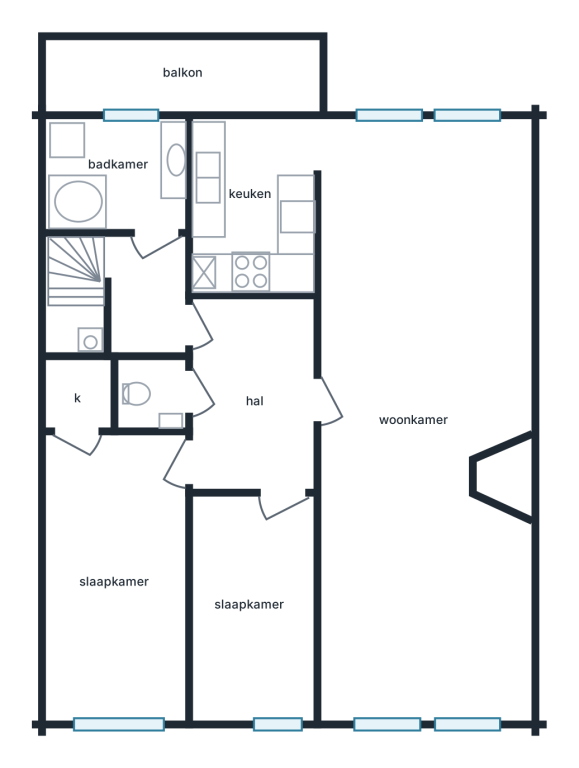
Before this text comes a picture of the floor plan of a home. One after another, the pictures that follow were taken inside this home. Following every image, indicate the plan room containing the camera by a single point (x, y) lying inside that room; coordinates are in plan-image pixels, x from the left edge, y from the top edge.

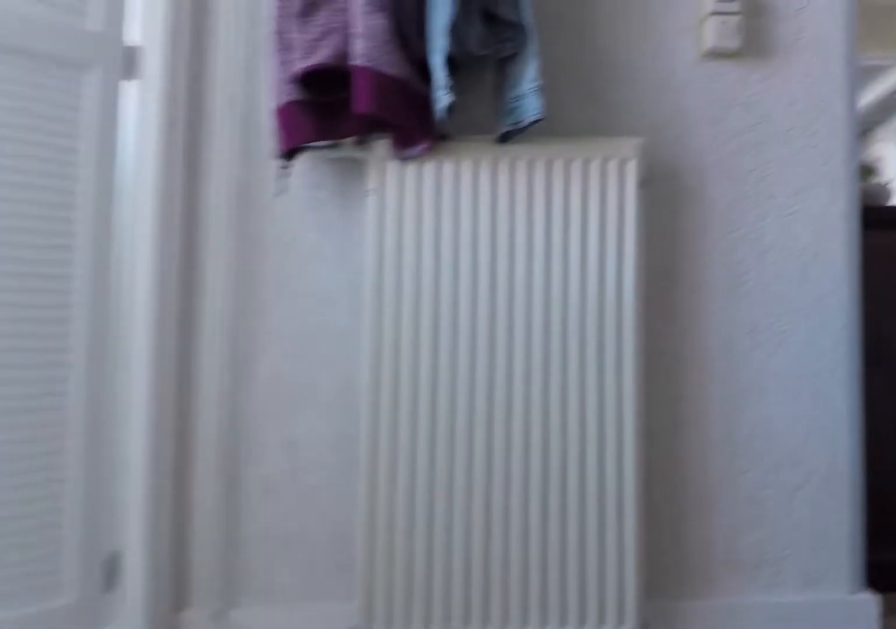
(147, 293)
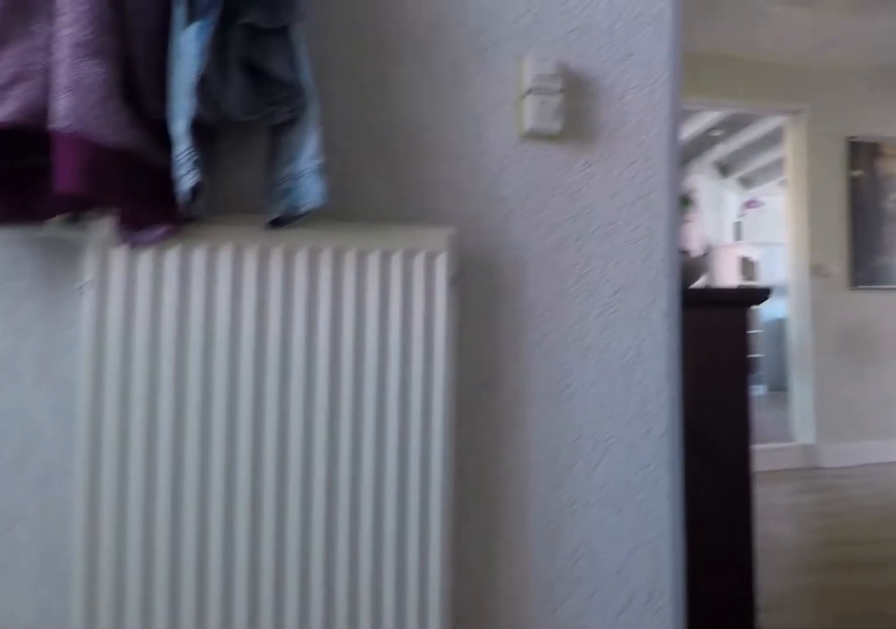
(147, 293)
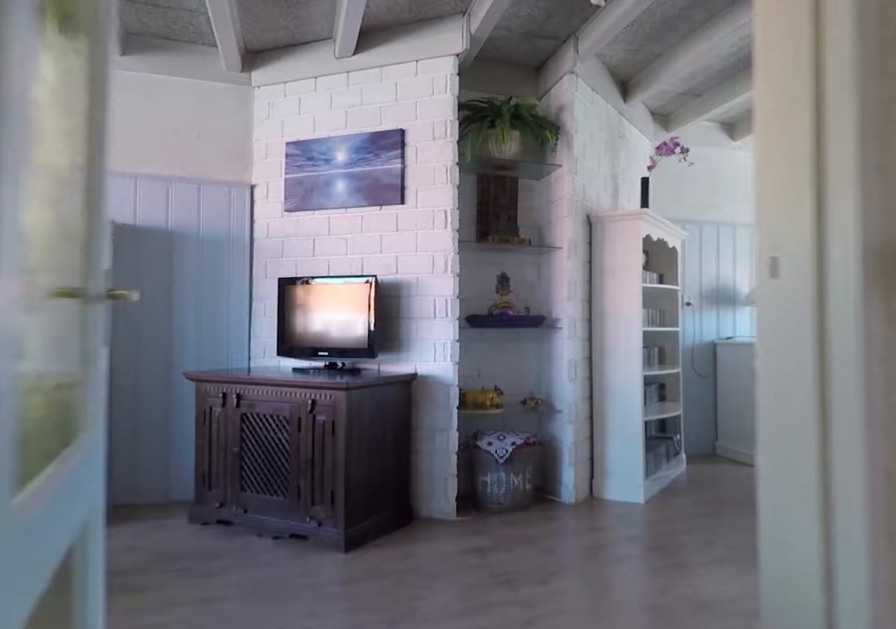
(253, 395)
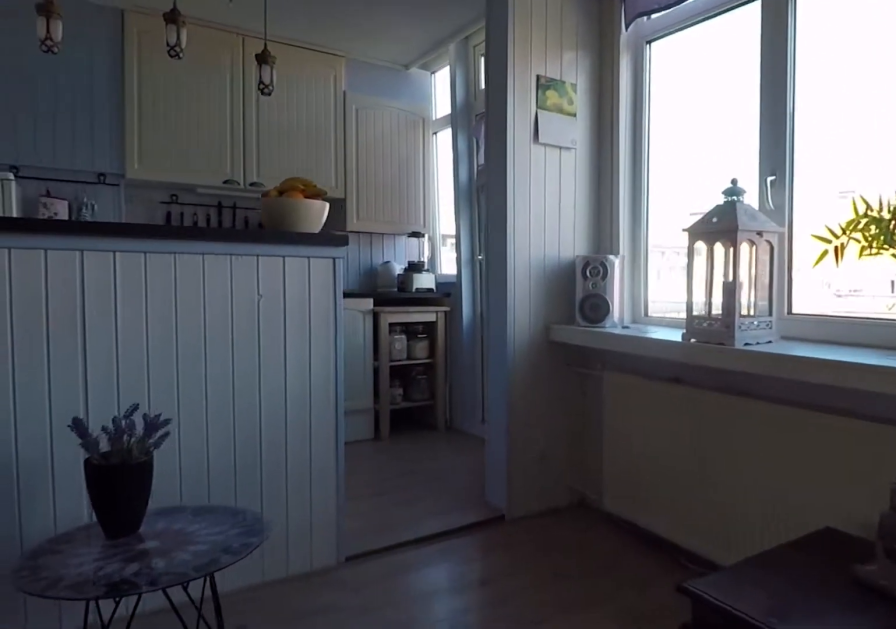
(419, 420)
